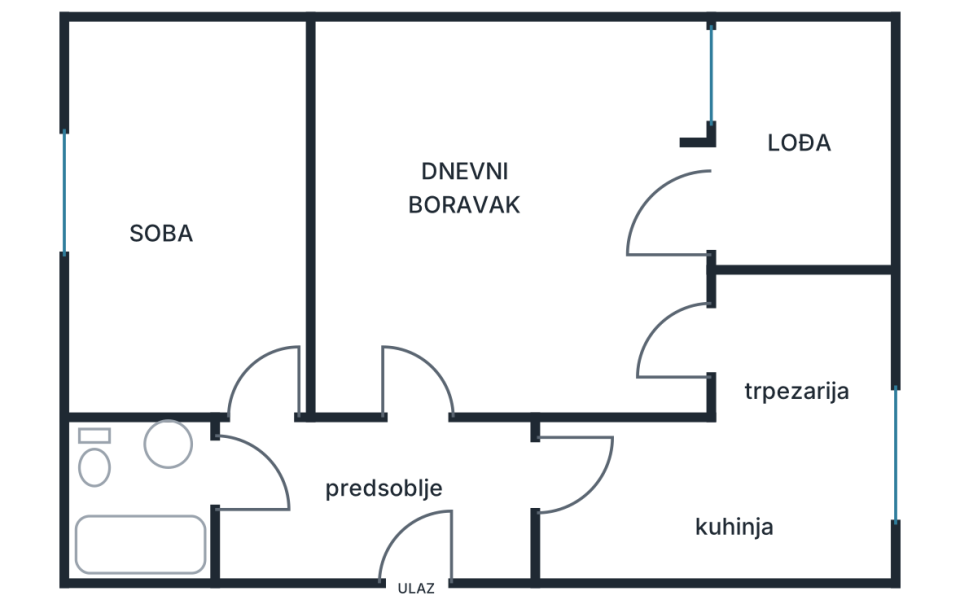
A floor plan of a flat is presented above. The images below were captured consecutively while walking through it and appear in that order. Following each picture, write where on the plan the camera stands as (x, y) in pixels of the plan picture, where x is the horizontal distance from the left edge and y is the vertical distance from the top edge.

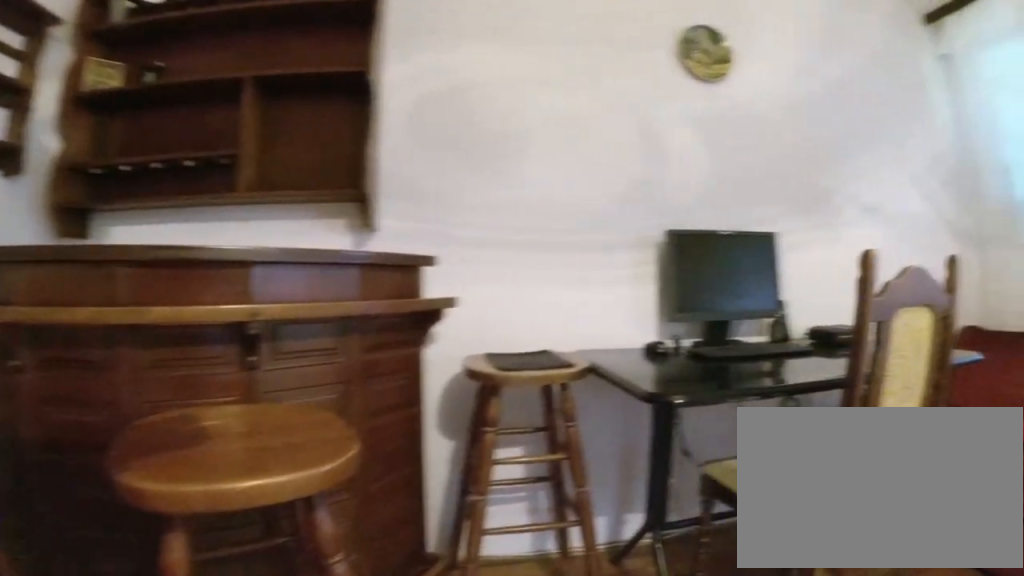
(428, 247)
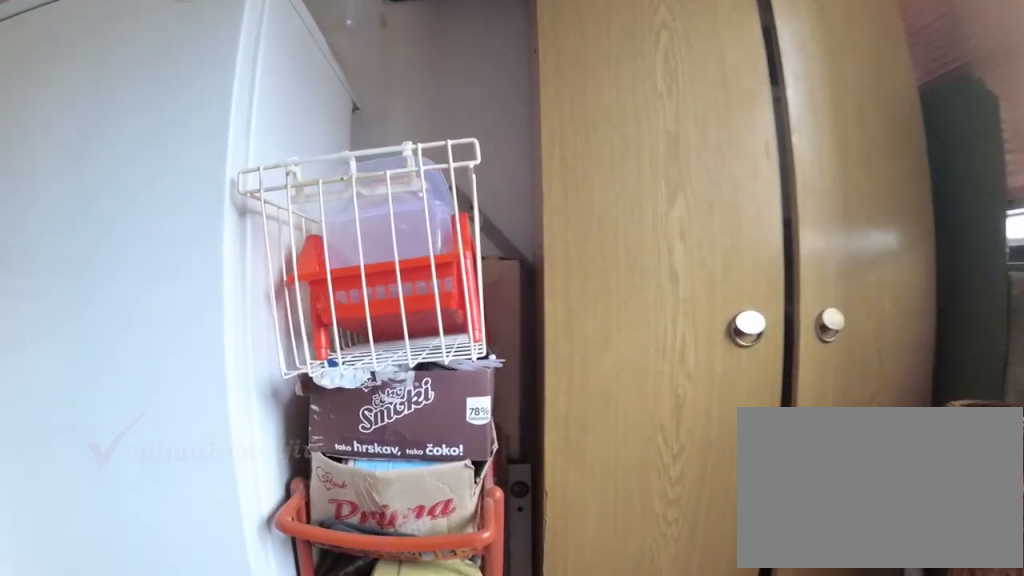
(817, 116)
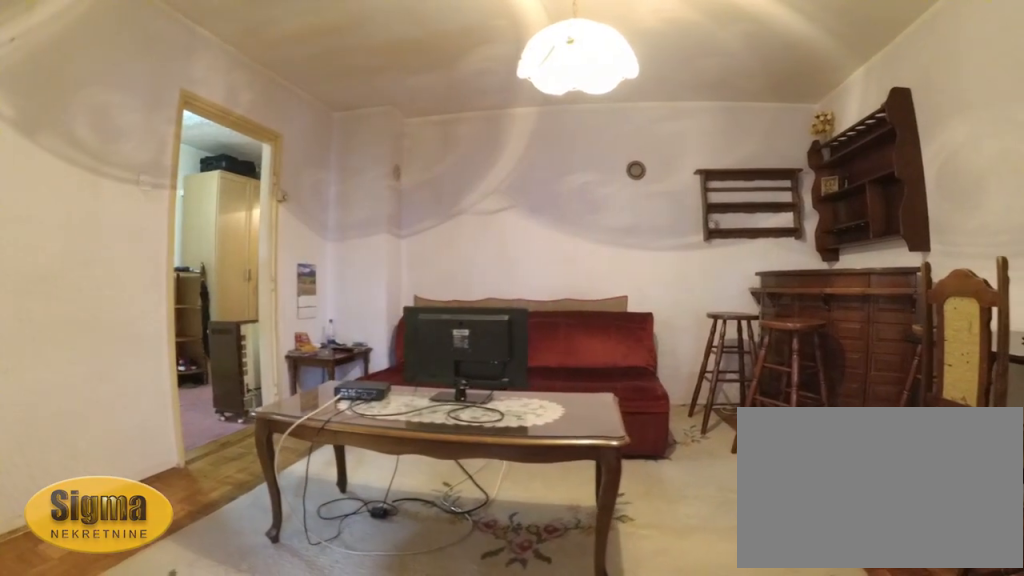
(674, 208)
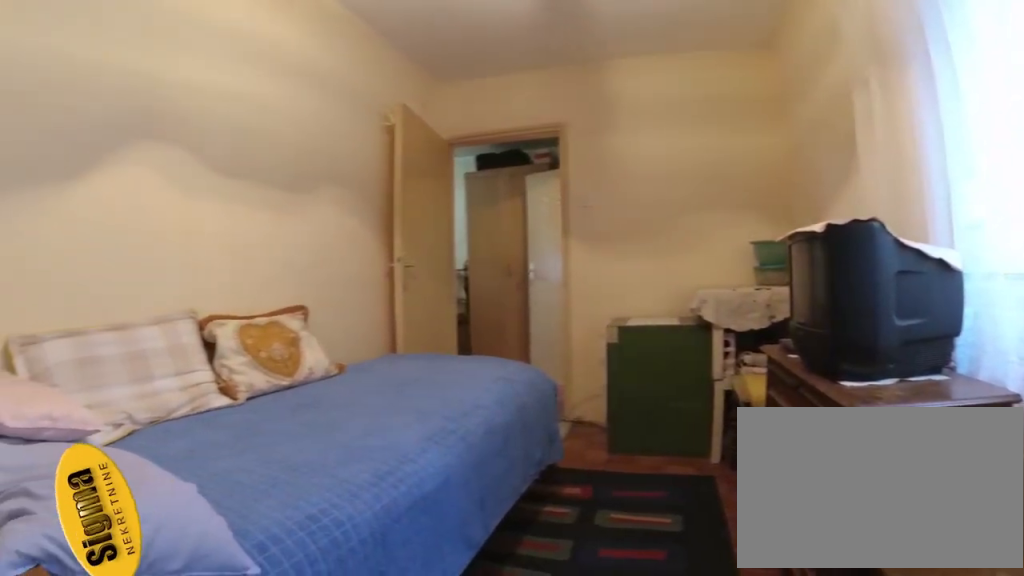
(131, 136)
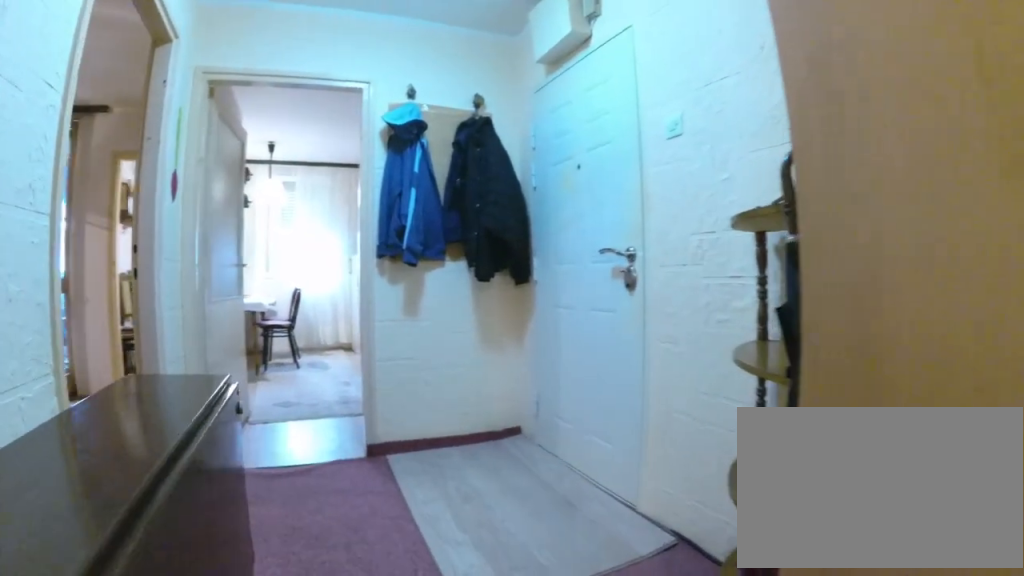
(290, 463)
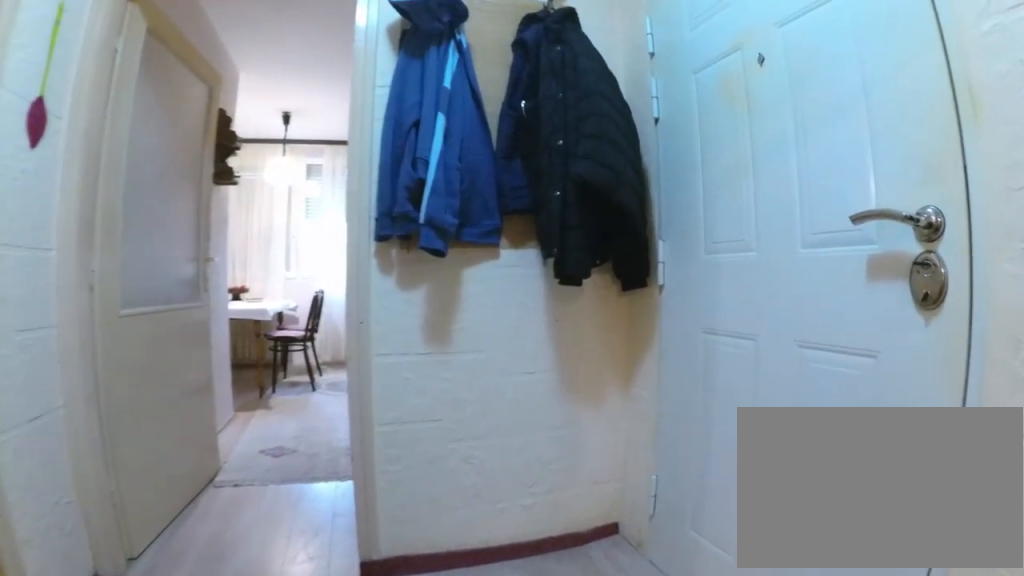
(357, 487)
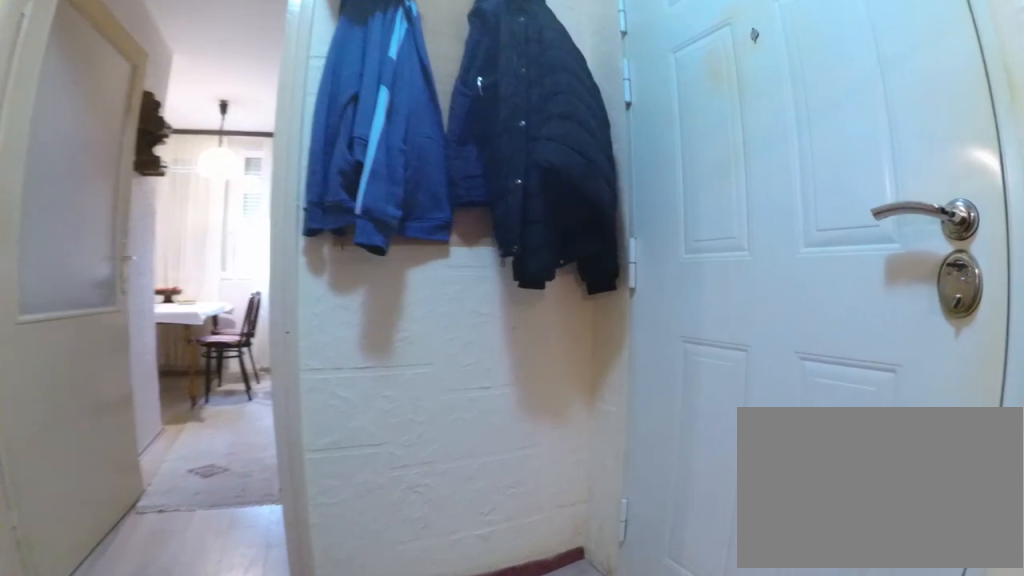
(366, 488)
